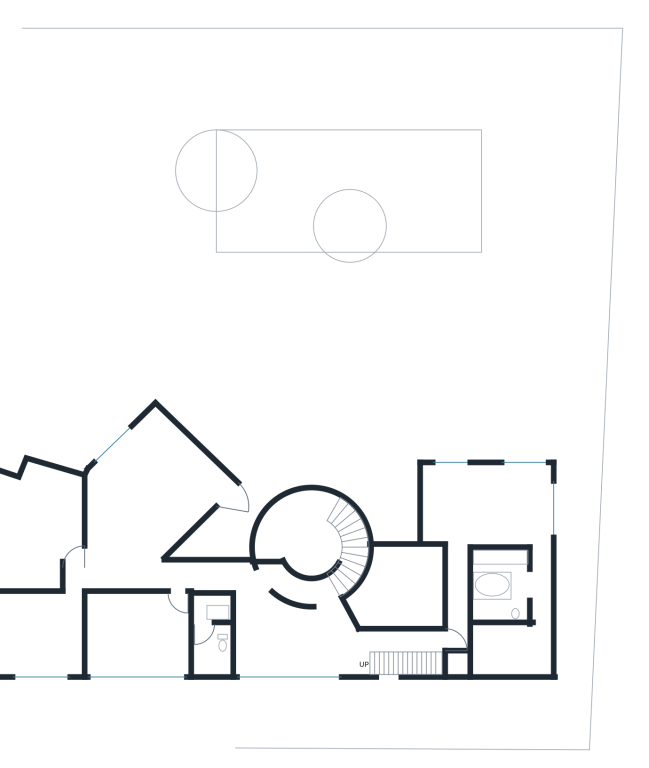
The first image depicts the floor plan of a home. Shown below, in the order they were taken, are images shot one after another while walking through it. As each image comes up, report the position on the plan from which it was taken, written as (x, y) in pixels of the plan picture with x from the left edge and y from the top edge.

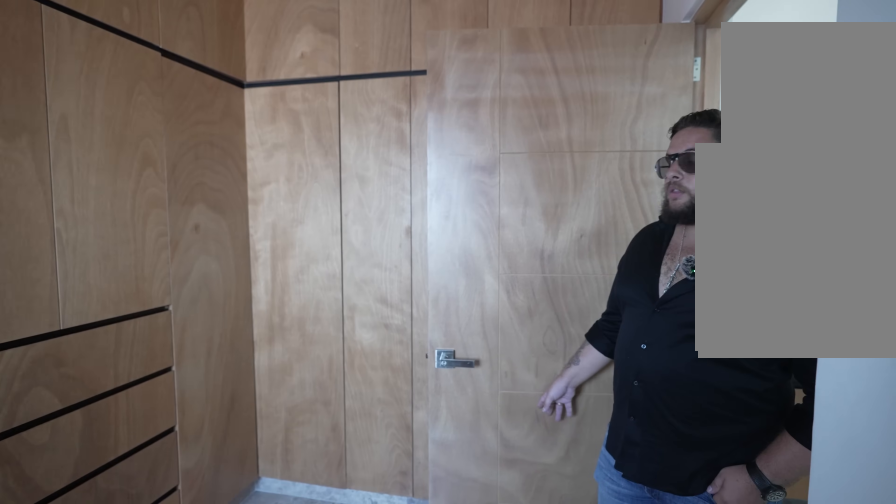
(506, 653)
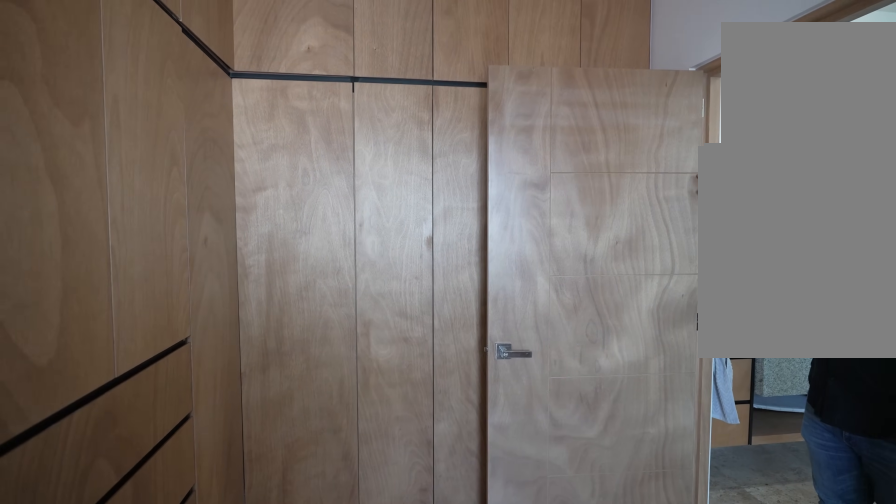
(506, 653)
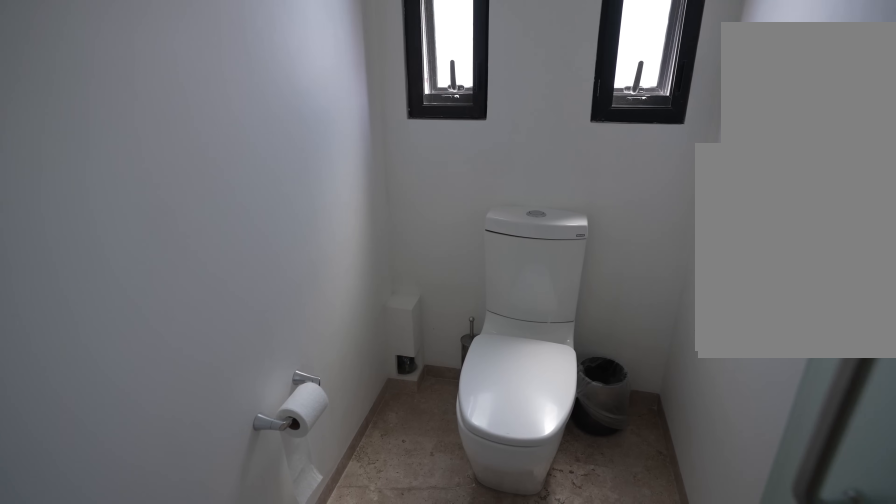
(516, 594)
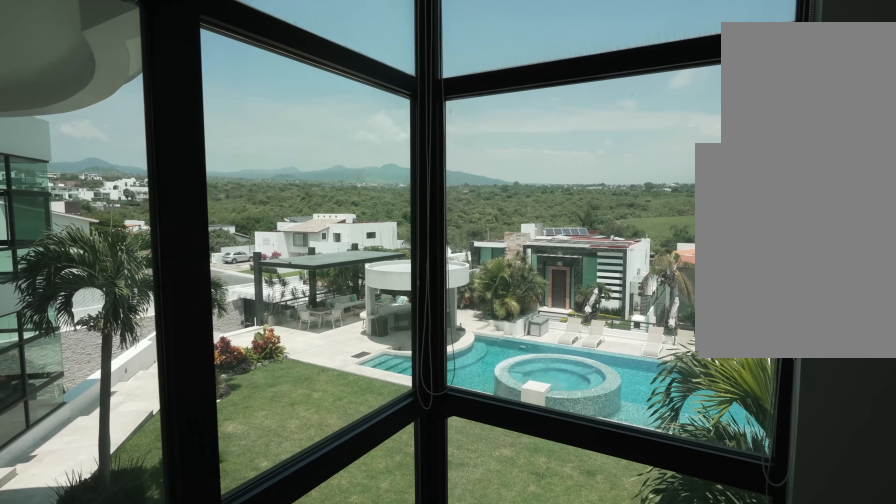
(476, 480)
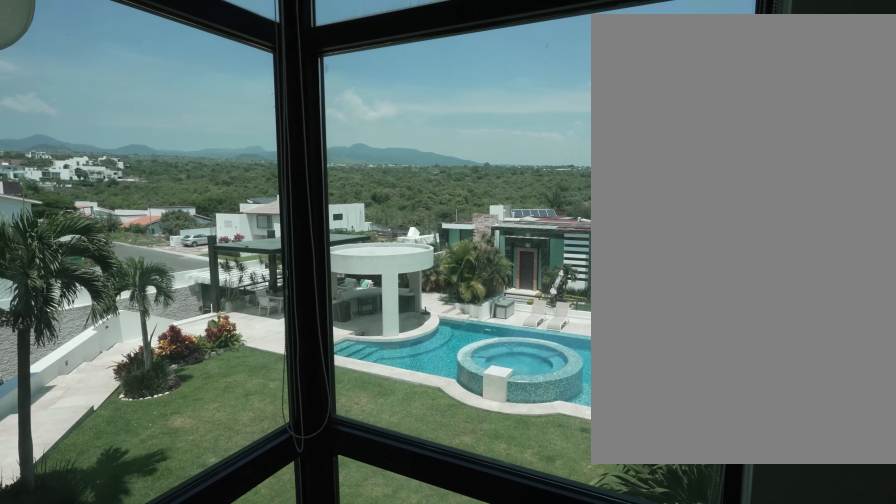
(476, 480)
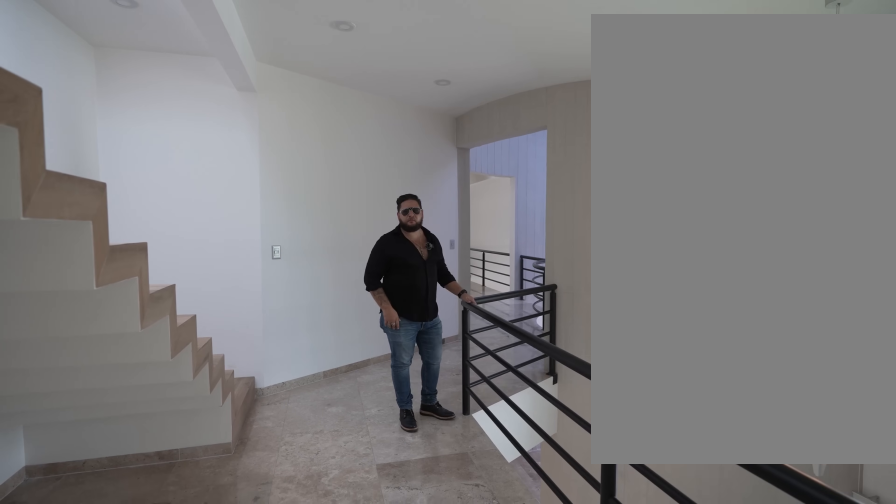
(420, 638)
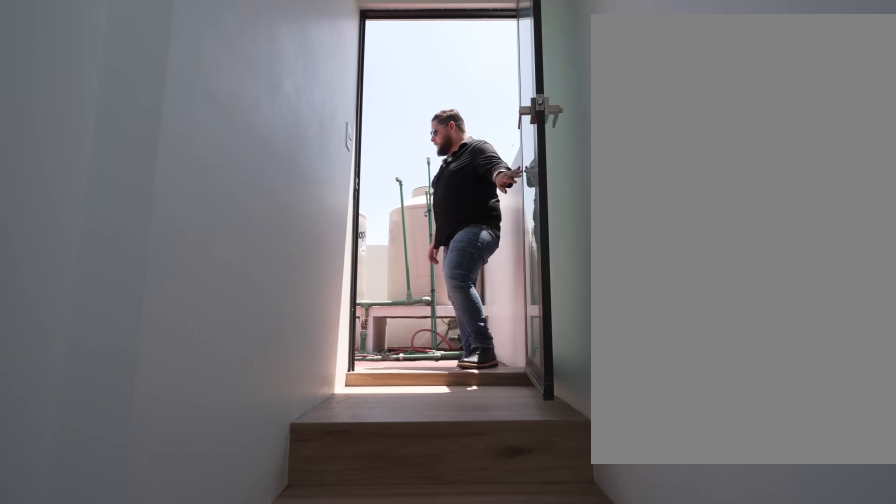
(386, 664)
